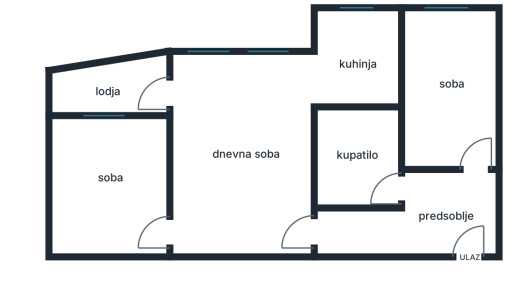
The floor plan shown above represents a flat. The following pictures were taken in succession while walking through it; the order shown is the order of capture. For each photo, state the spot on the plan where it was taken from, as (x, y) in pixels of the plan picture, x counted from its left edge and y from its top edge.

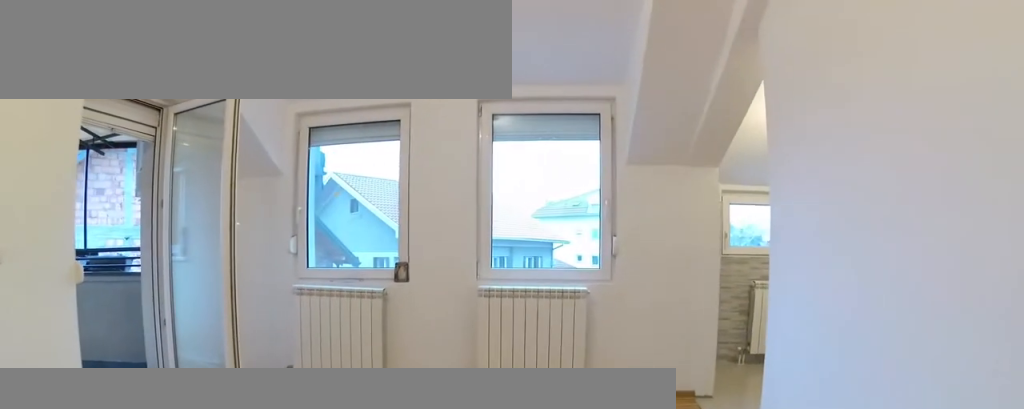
(294, 187)
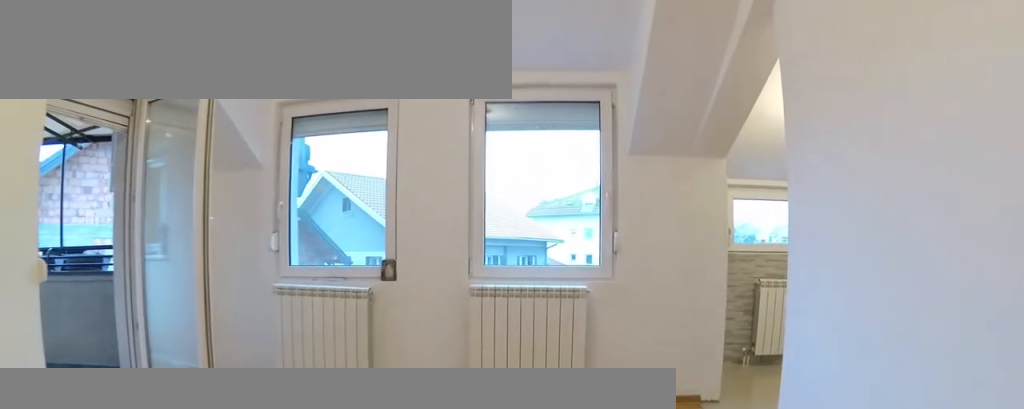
(293, 181)
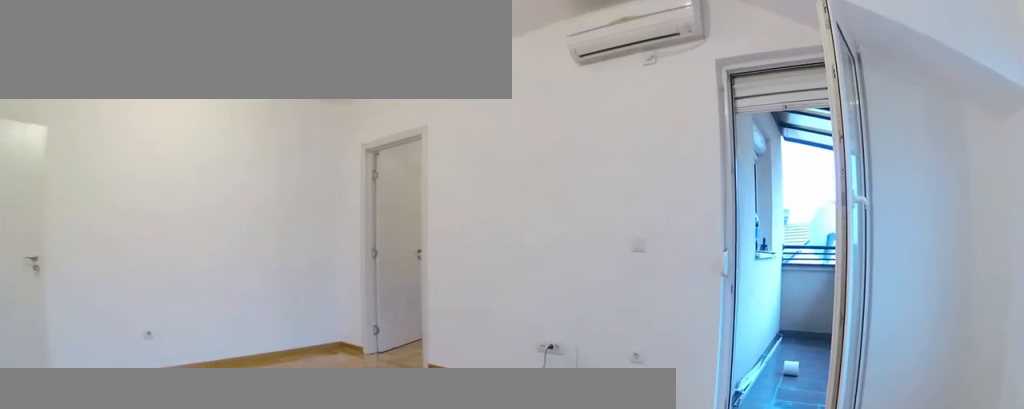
(290, 84)
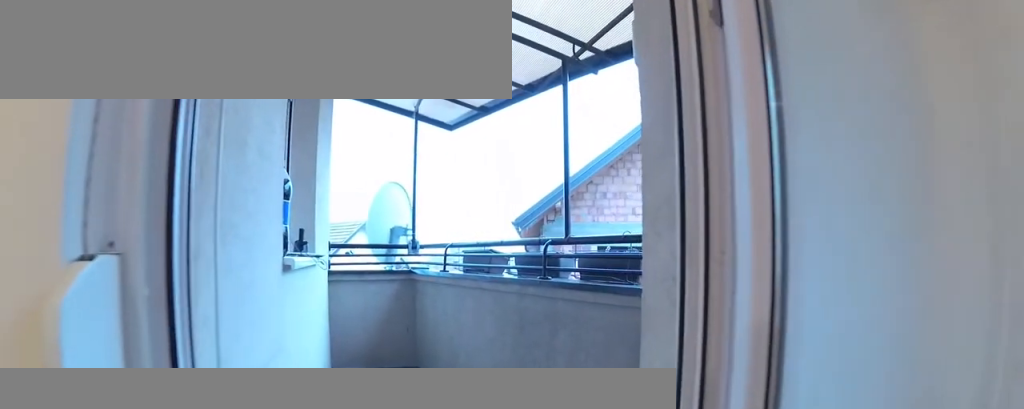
(212, 85)
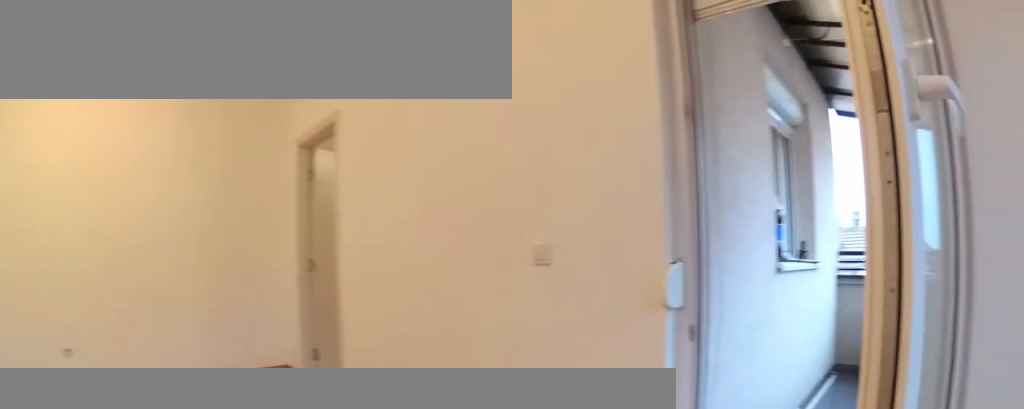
(200, 74)
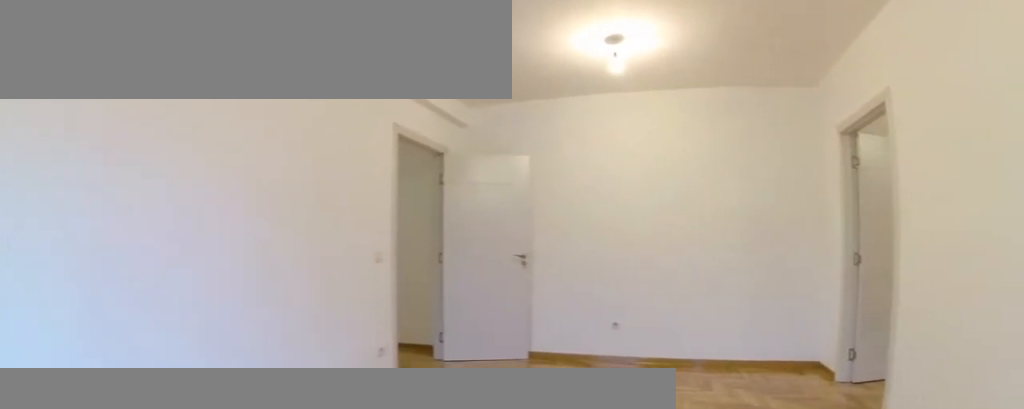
(190, 89)
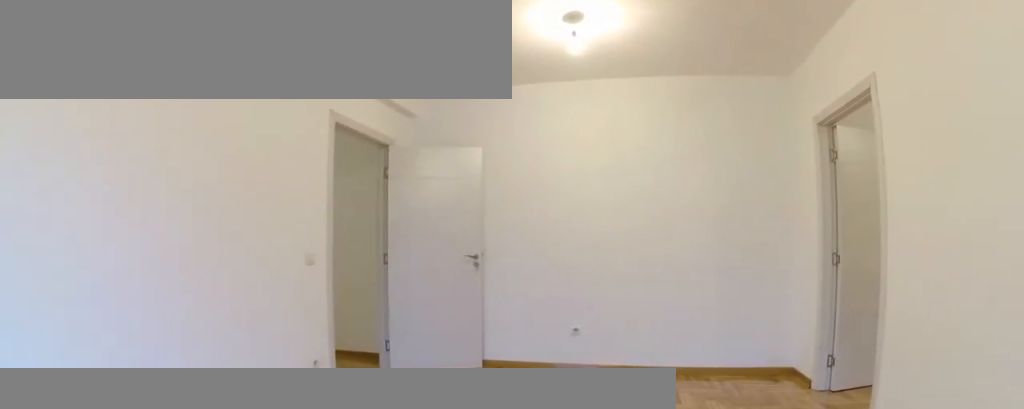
(191, 100)
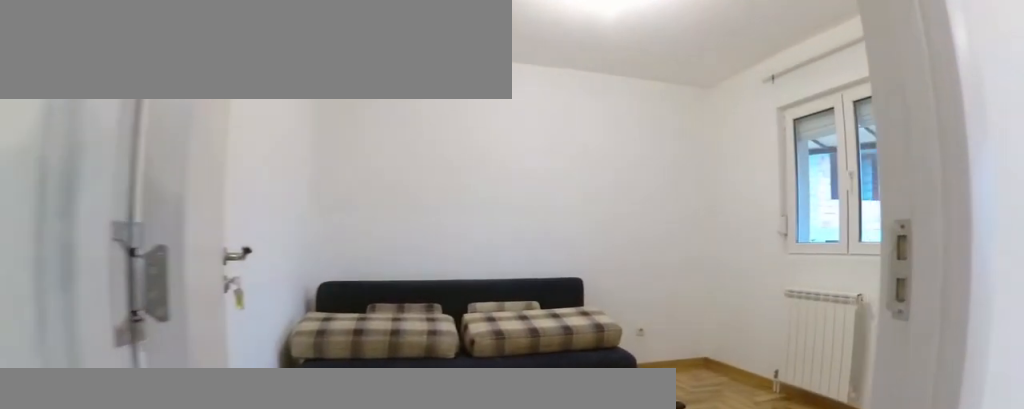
(192, 227)
